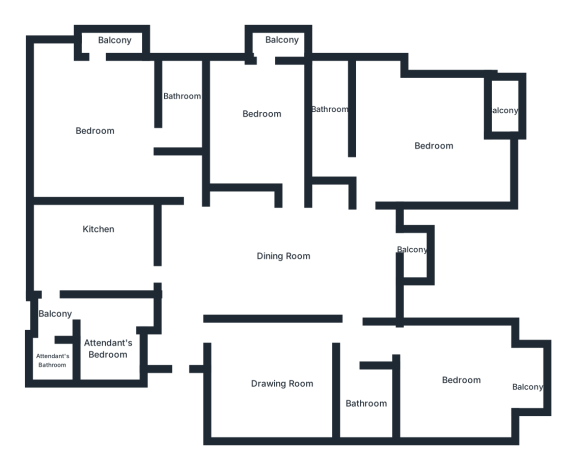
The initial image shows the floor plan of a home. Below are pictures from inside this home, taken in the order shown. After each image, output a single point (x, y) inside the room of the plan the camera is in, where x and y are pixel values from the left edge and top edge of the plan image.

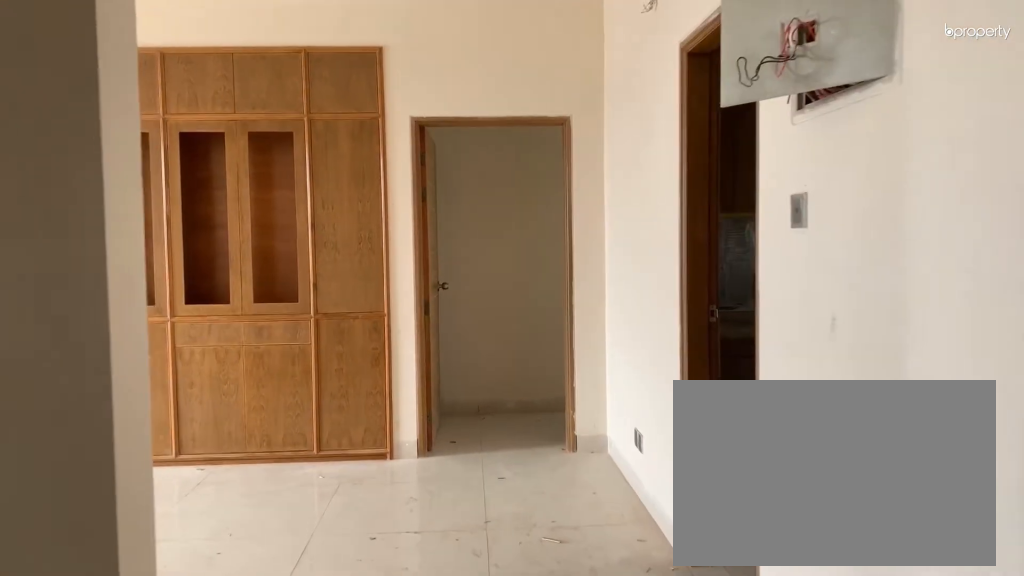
(176, 368)
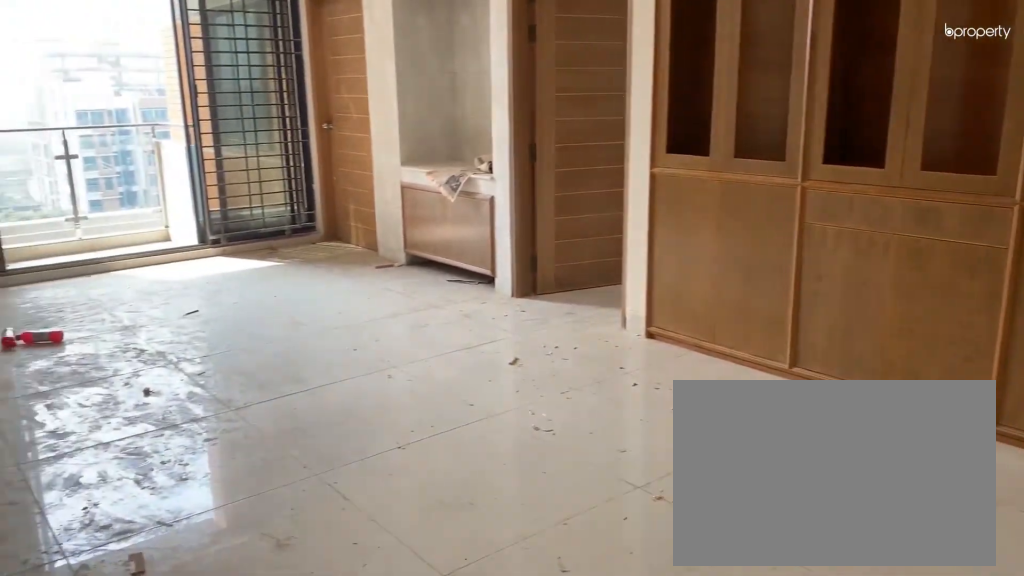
(283, 242)
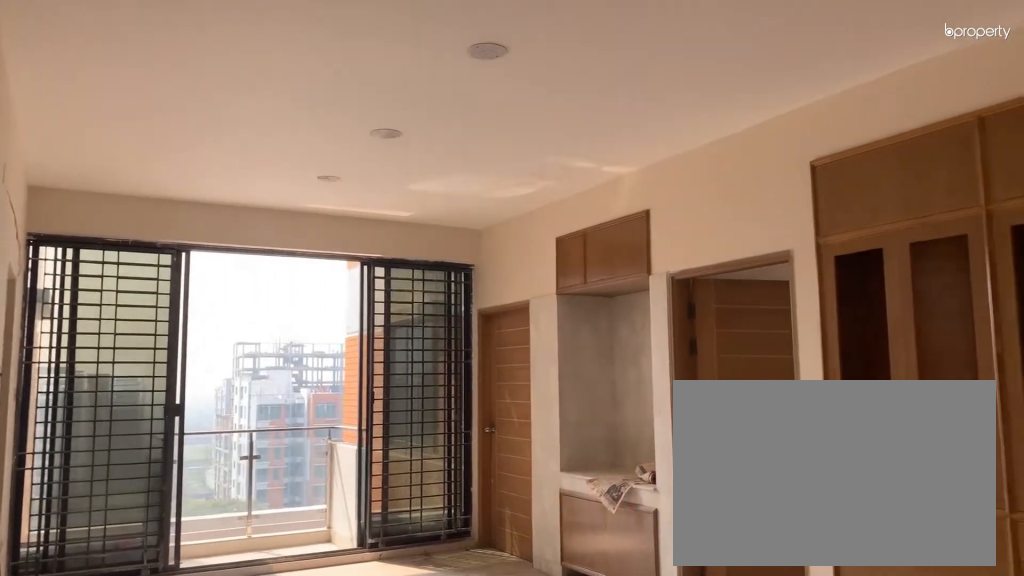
(283, 242)
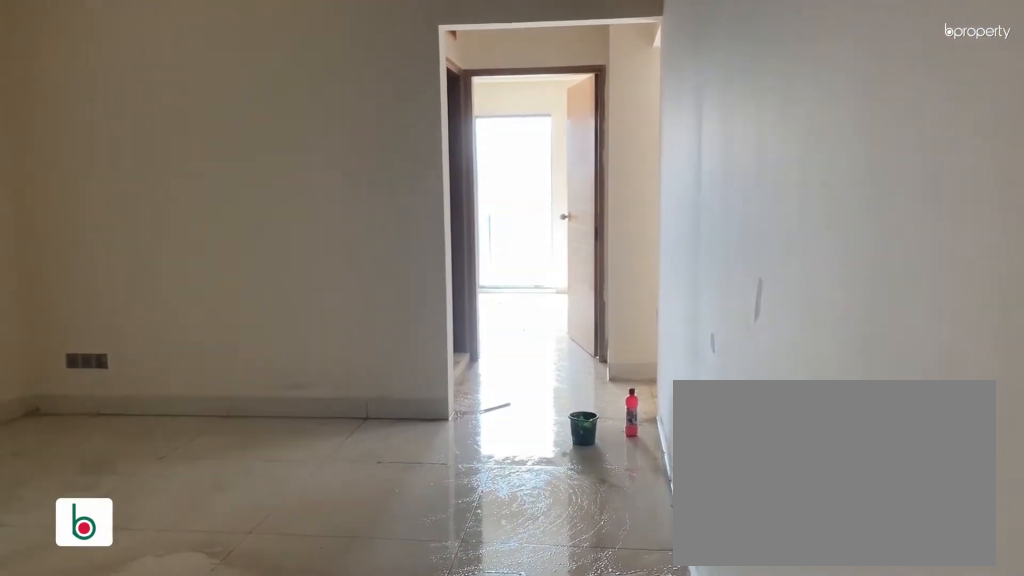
(249, 363)
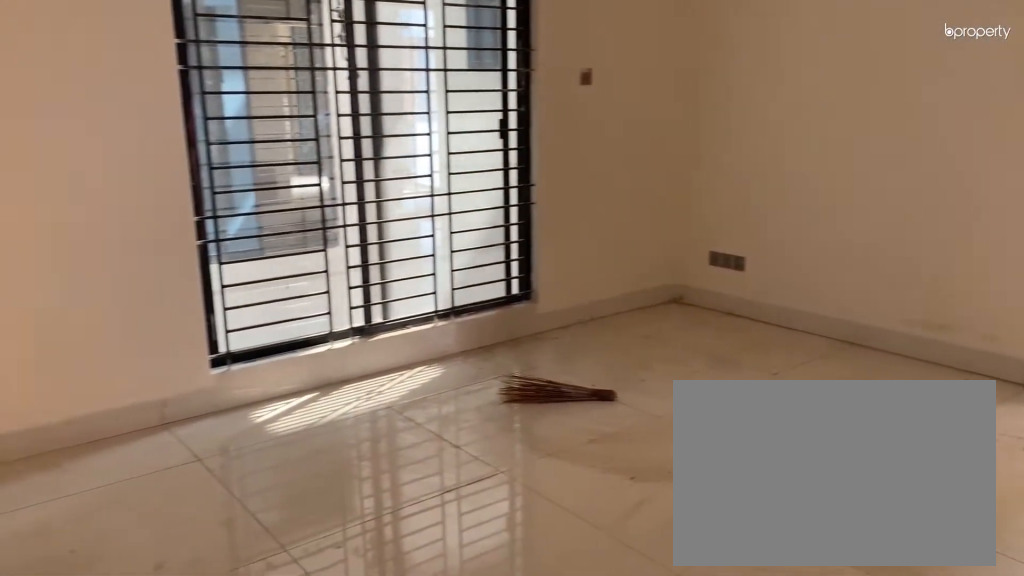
(284, 383)
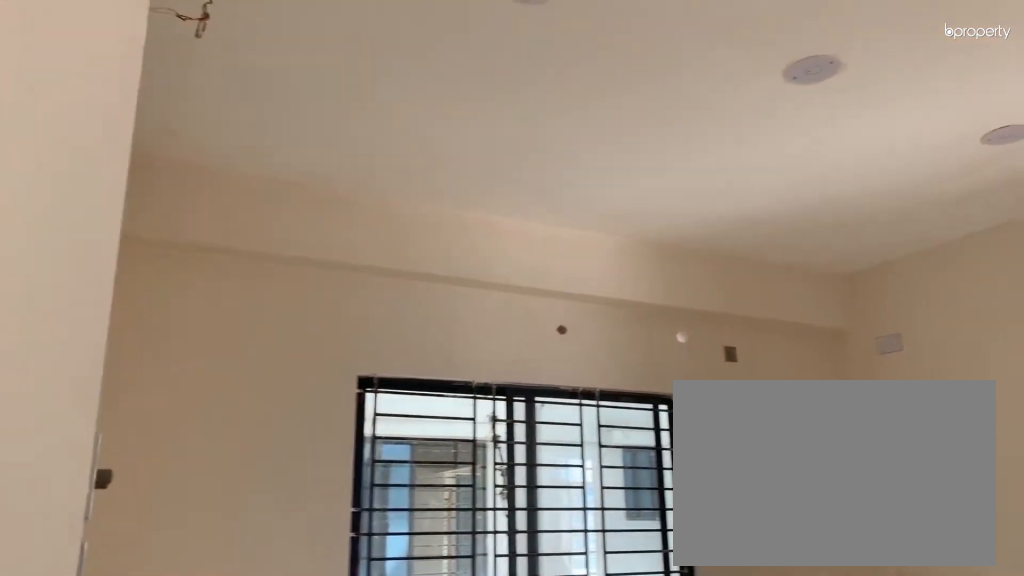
(284, 383)
